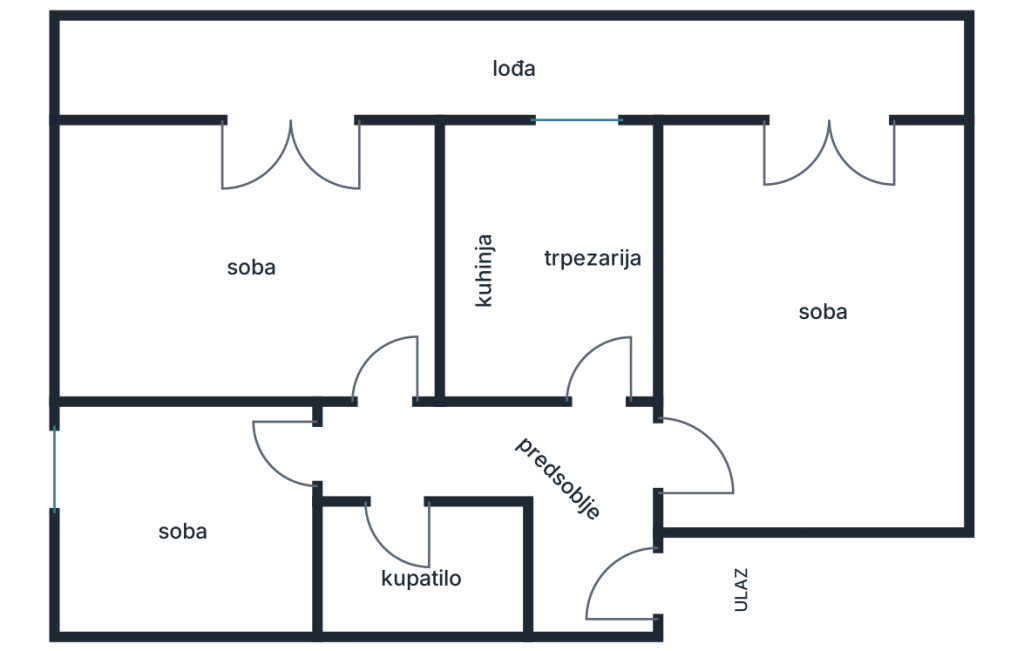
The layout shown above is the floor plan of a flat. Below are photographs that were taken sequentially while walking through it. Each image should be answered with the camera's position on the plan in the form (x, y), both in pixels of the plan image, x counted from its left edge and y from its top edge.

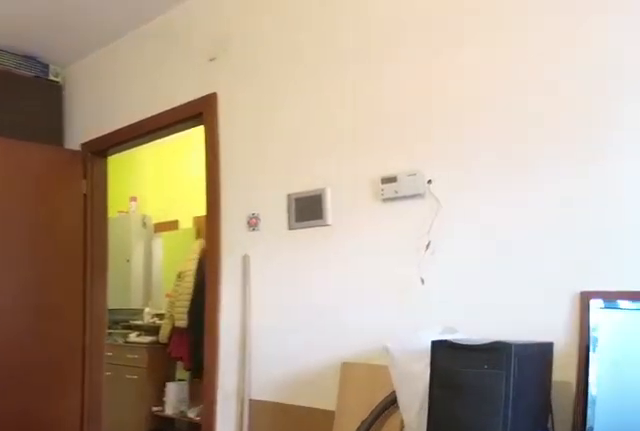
(807, 193)
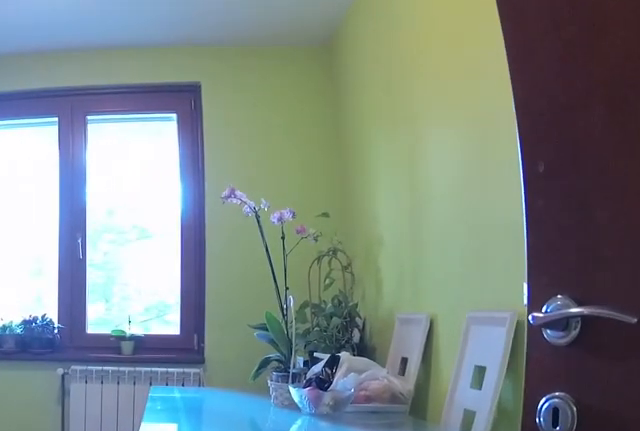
(629, 455)
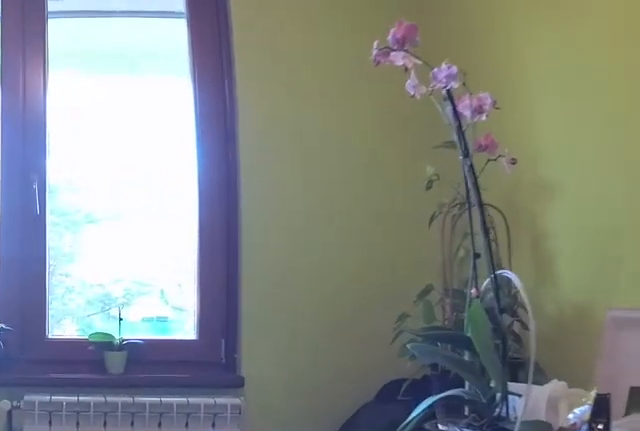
(629, 313)
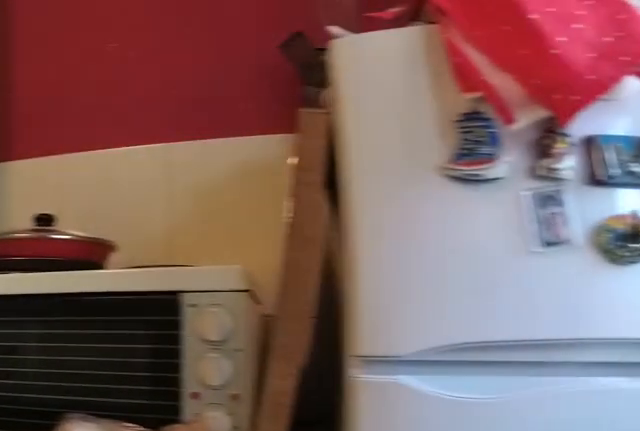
(642, 169)
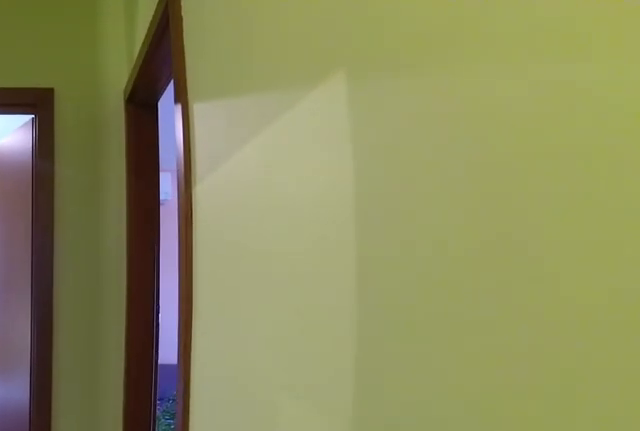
(605, 450)
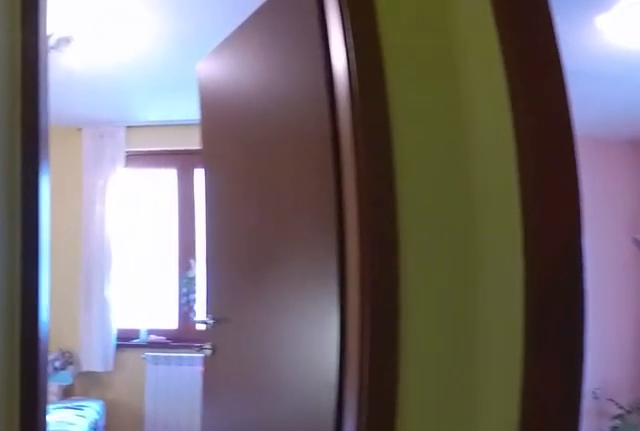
(448, 447)
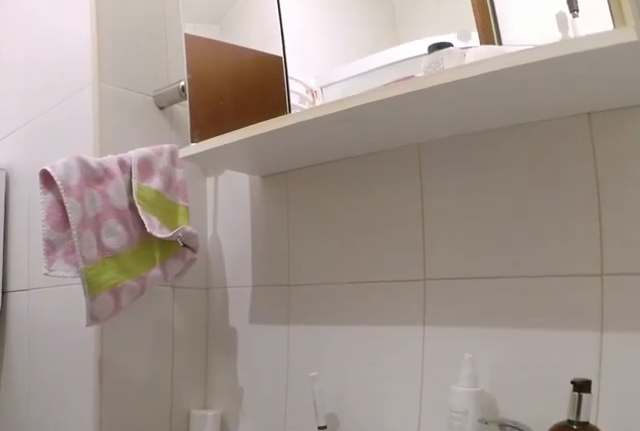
(402, 473)
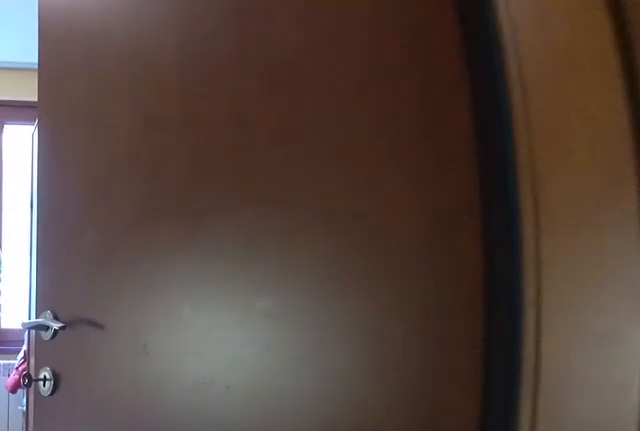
(352, 450)
